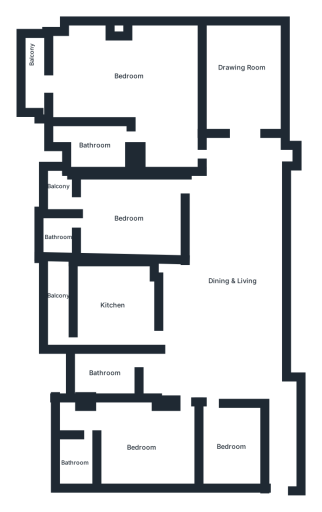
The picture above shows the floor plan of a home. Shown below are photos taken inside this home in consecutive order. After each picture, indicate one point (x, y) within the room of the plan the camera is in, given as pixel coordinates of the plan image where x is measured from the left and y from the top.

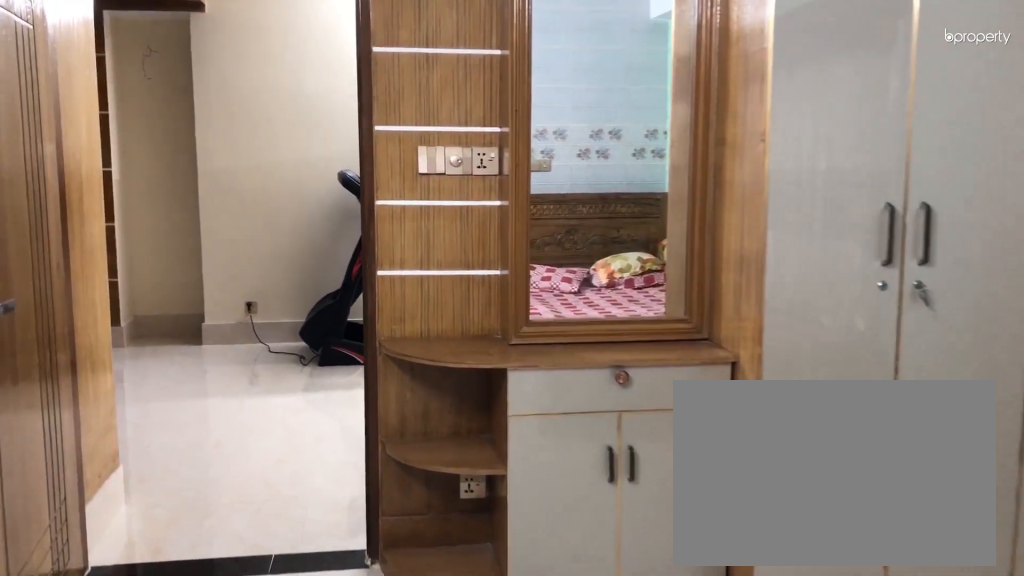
(130, 216)
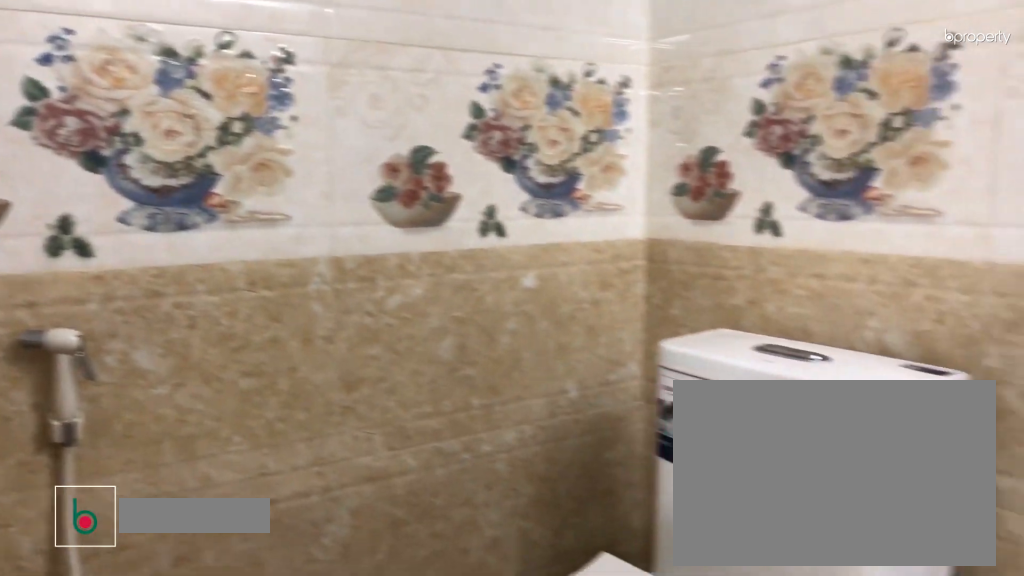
(58, 237)
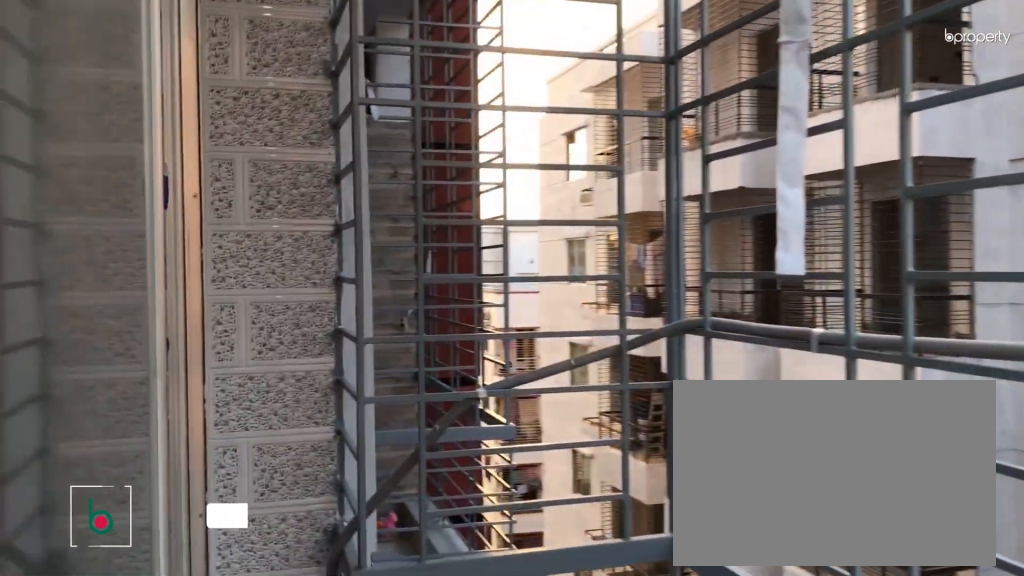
(36, 83)
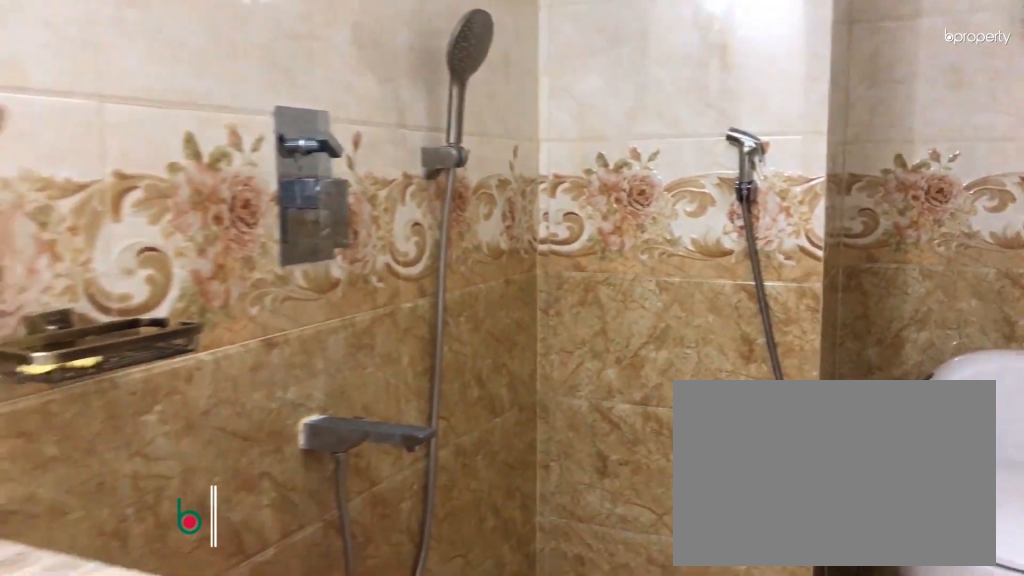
(94, 144)
